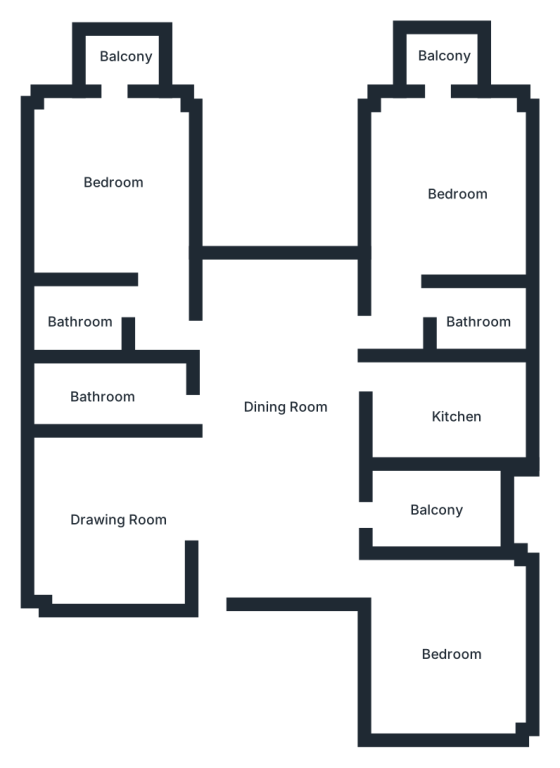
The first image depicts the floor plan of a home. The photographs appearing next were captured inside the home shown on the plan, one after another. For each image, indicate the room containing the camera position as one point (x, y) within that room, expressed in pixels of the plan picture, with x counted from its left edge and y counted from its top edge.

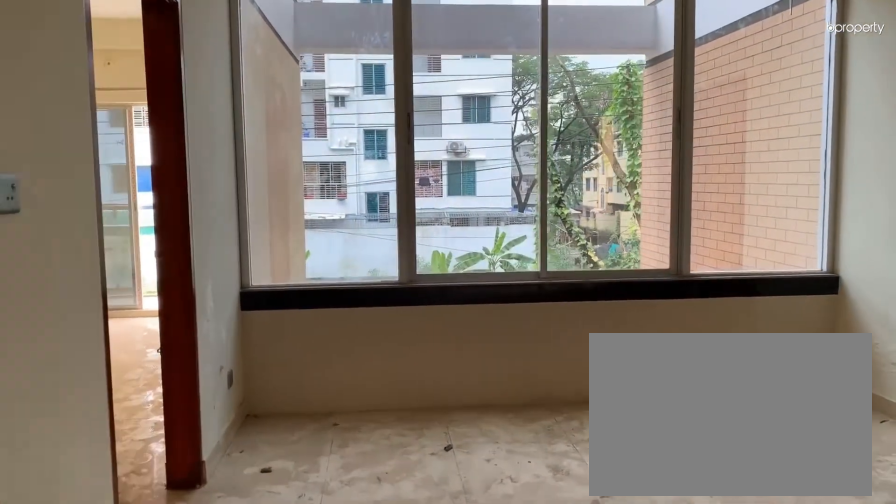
(279, 418)
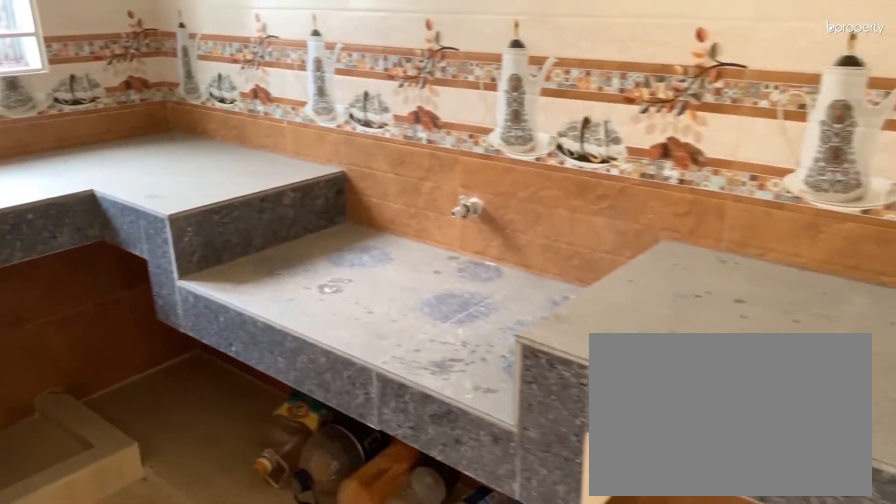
(436, 405)
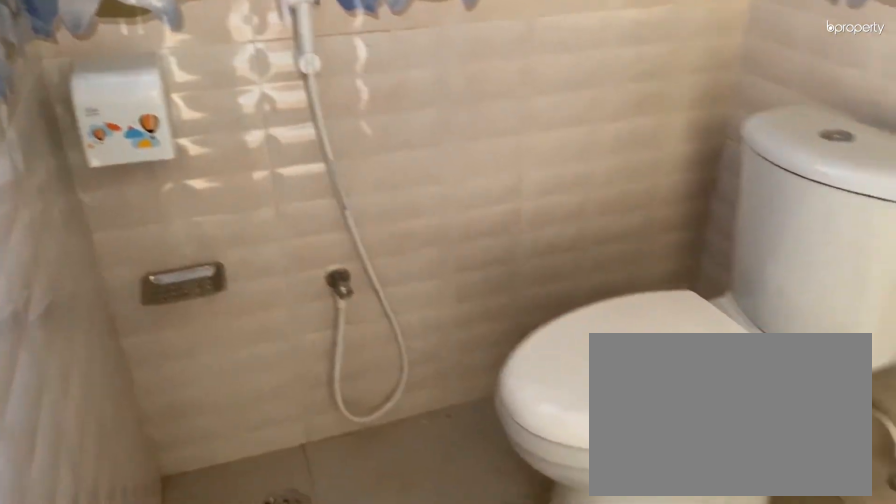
(468, 320)
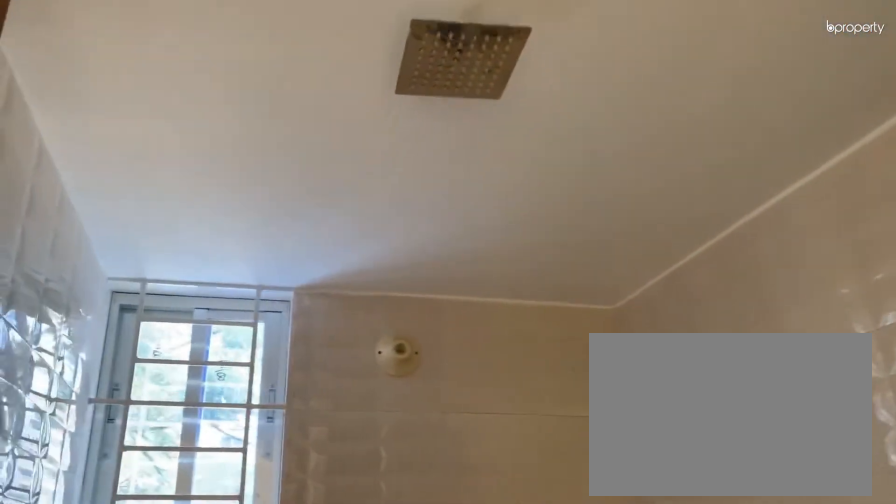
(470, 320)
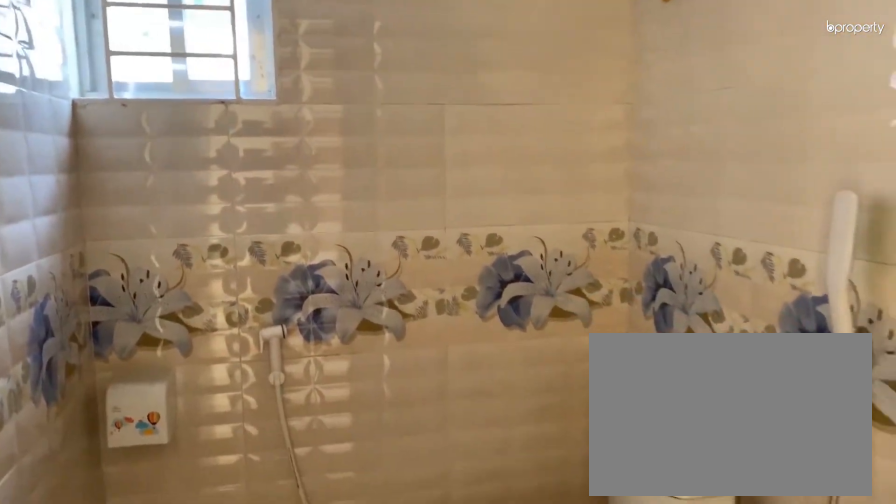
(470, 320)
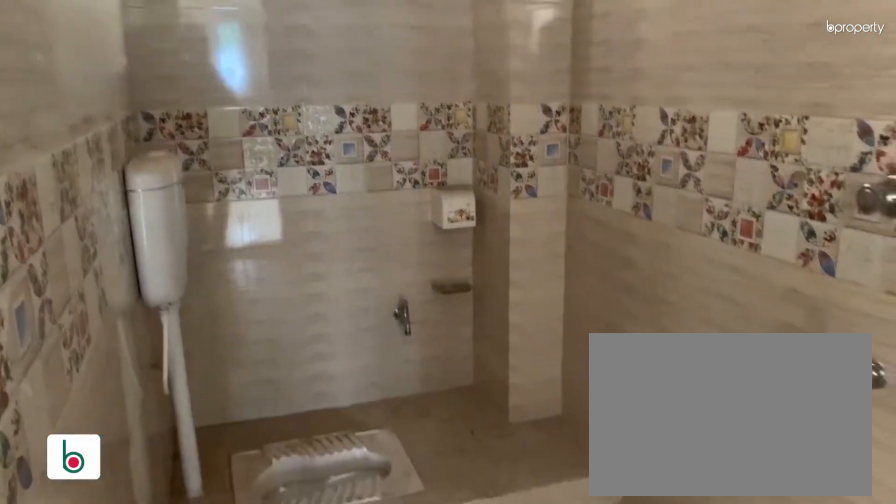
(100, 394)
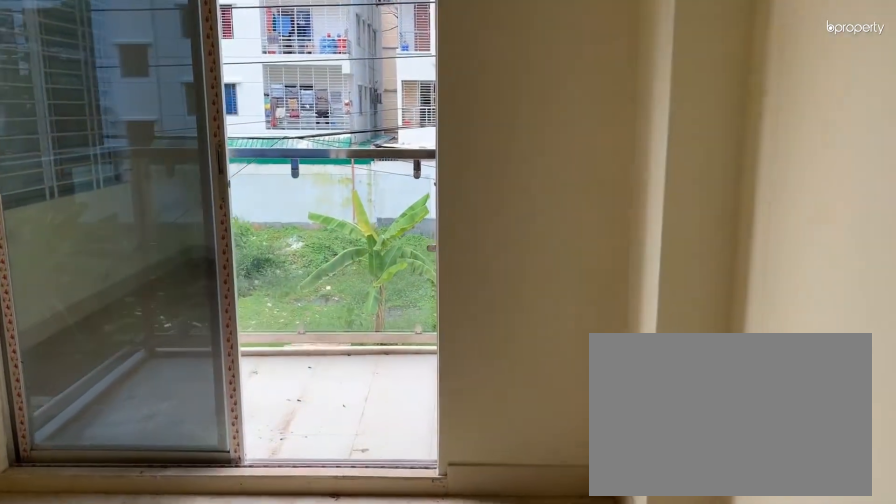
(102, 187)
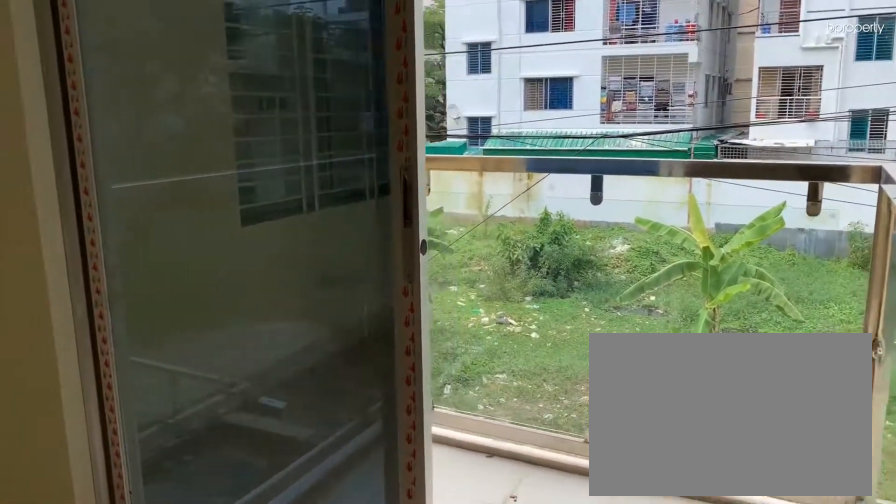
(102, 187)
